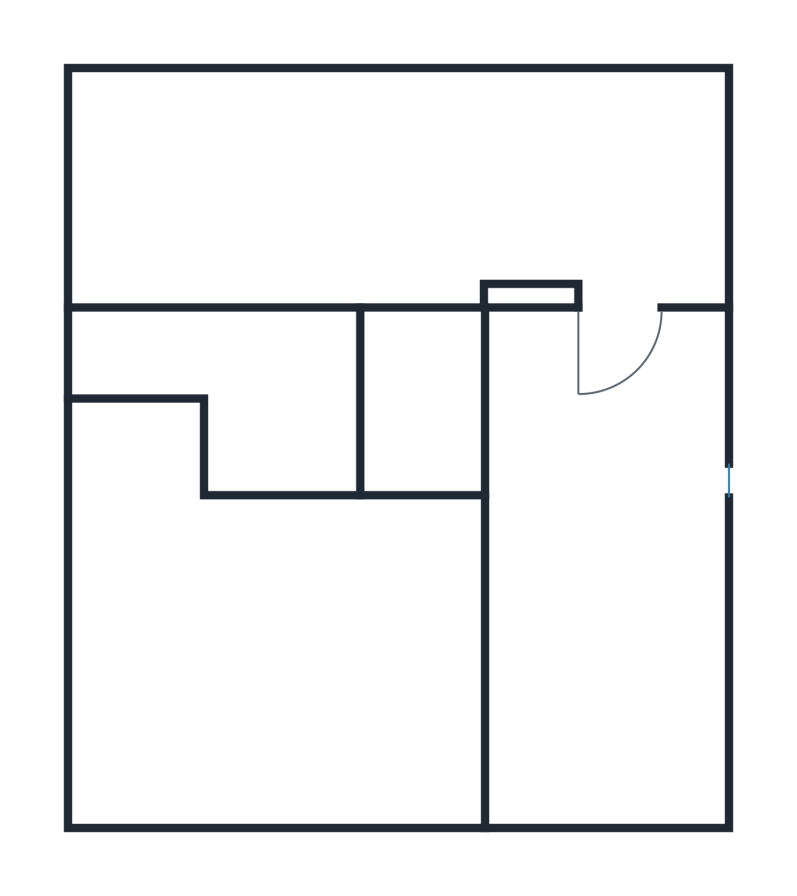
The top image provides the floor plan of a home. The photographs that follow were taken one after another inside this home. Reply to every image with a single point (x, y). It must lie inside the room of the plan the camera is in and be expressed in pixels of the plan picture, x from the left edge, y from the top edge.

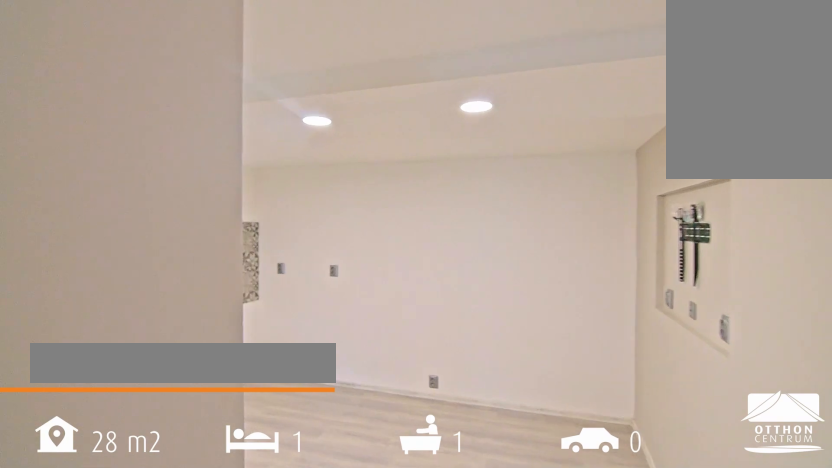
(355, 194)
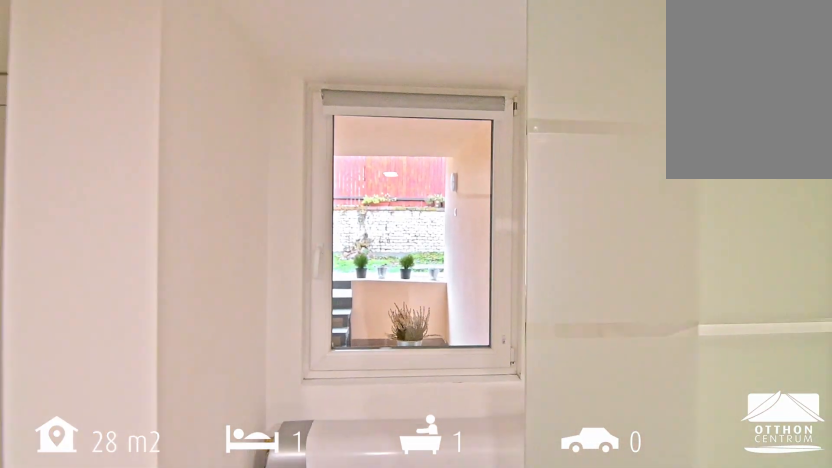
(355, 194)
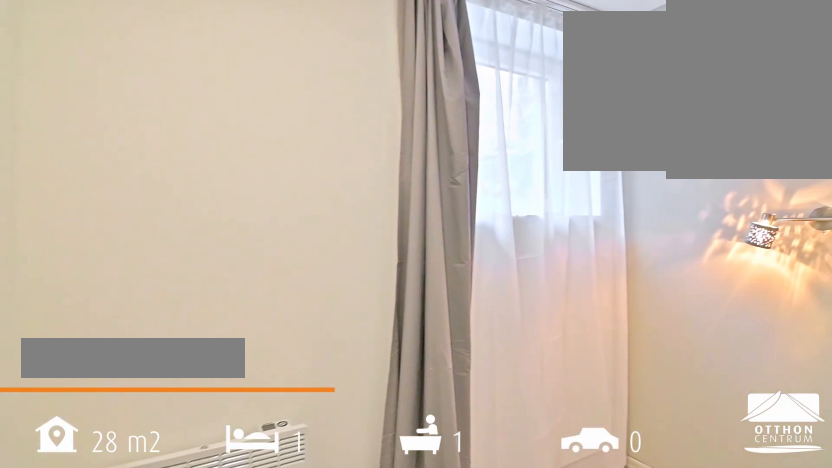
(249, 691)
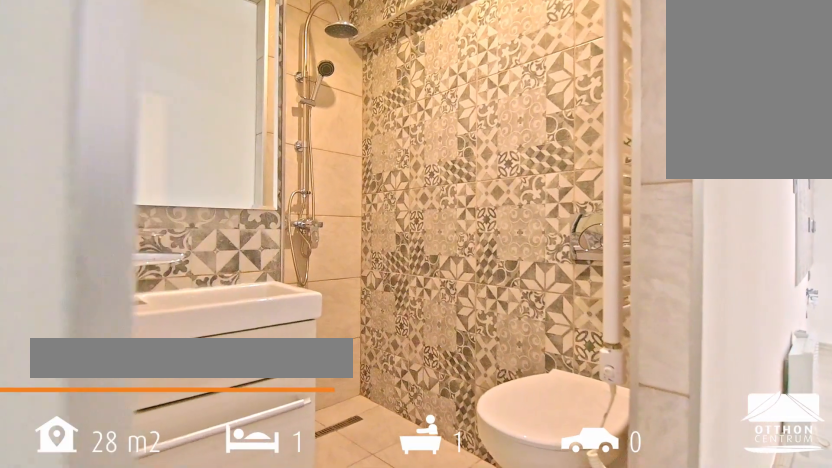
(283, 397)
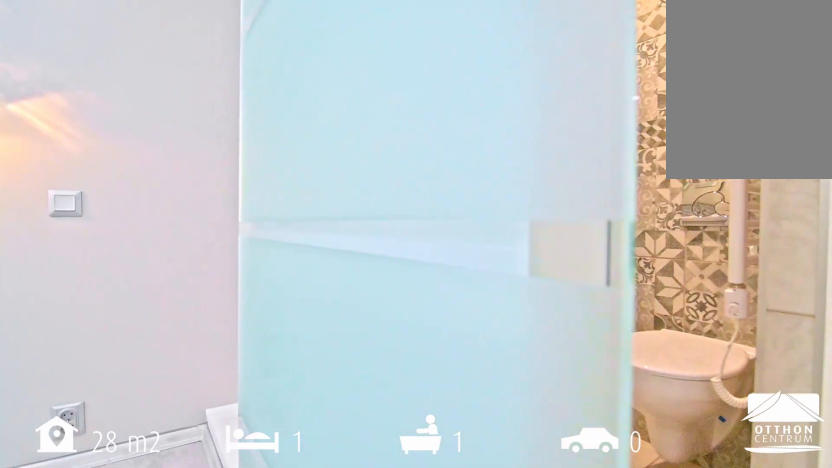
(282, 396)
